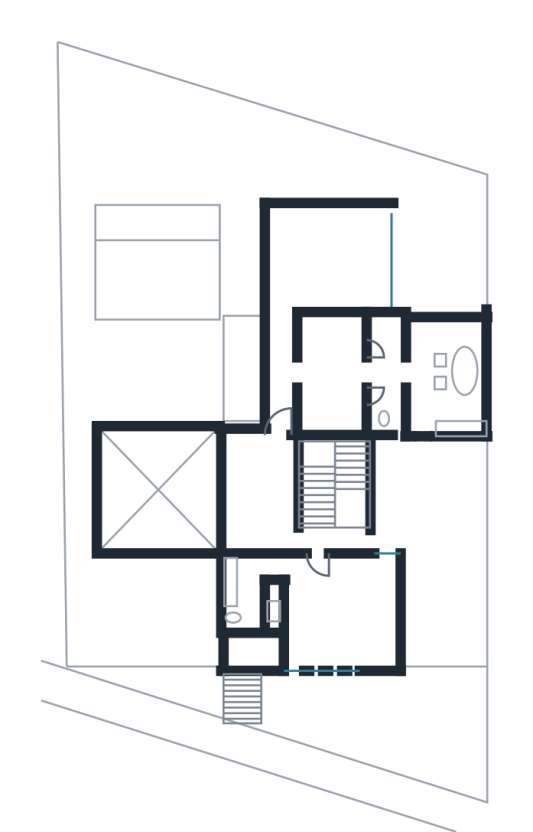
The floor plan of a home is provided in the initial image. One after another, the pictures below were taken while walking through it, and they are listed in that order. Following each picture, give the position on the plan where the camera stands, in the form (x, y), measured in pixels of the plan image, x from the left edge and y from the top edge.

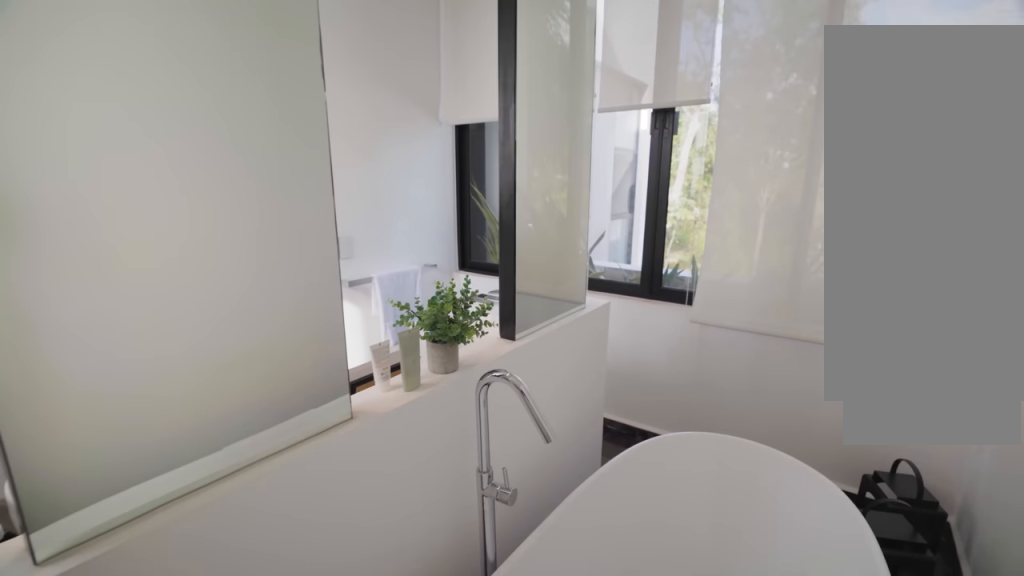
(469, 390)
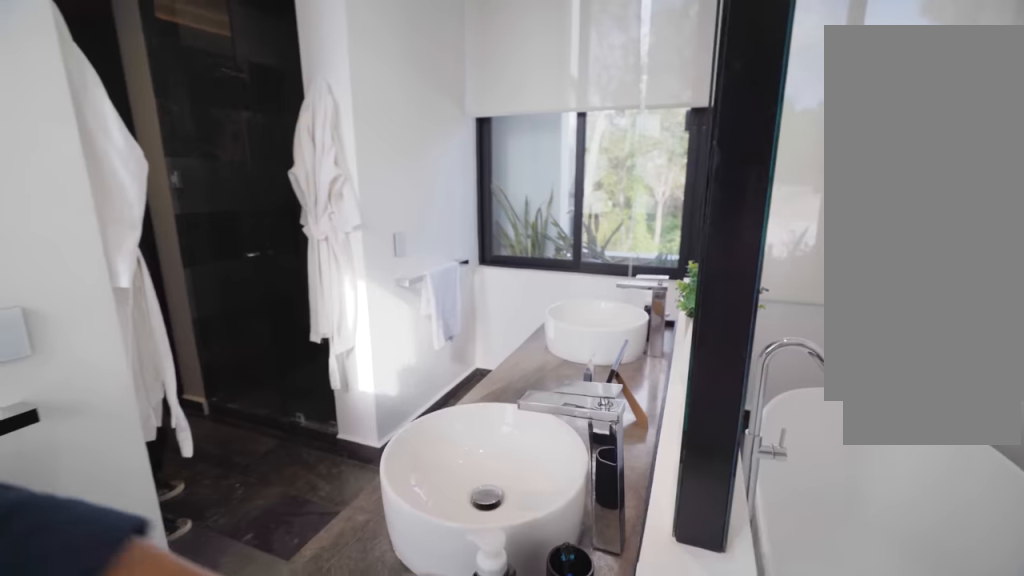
(436, 418)
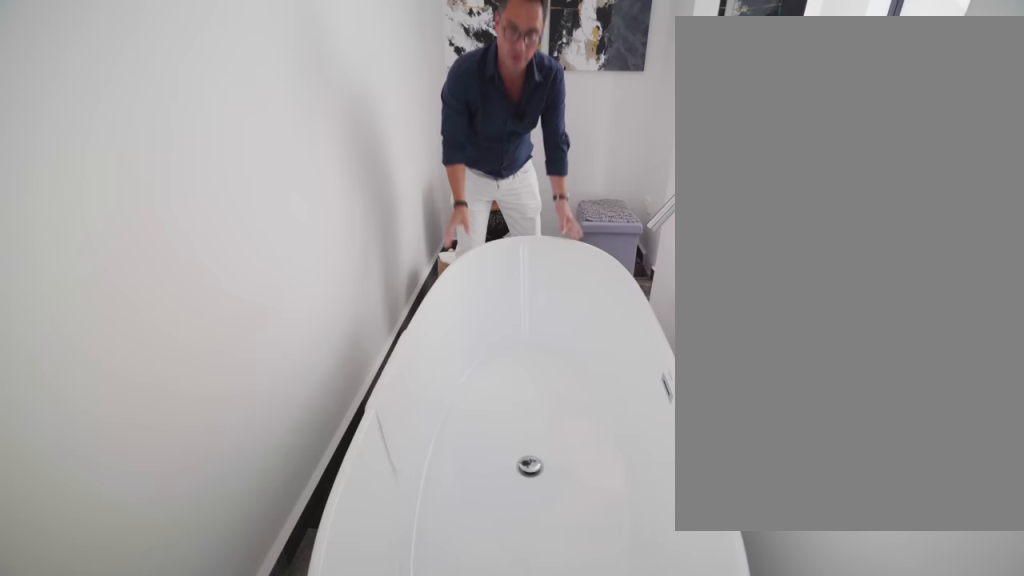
(458, 340)
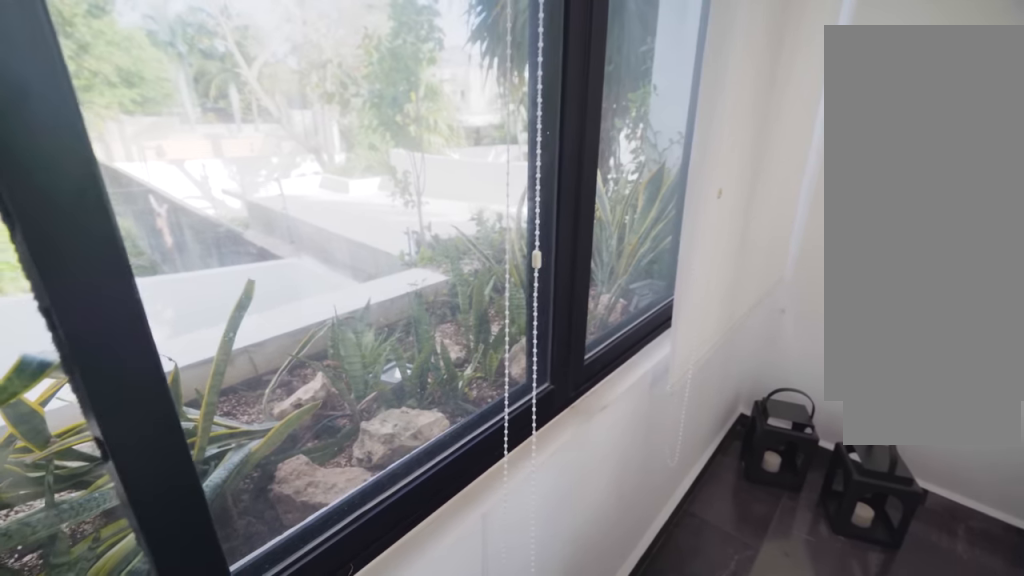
(421, 340)
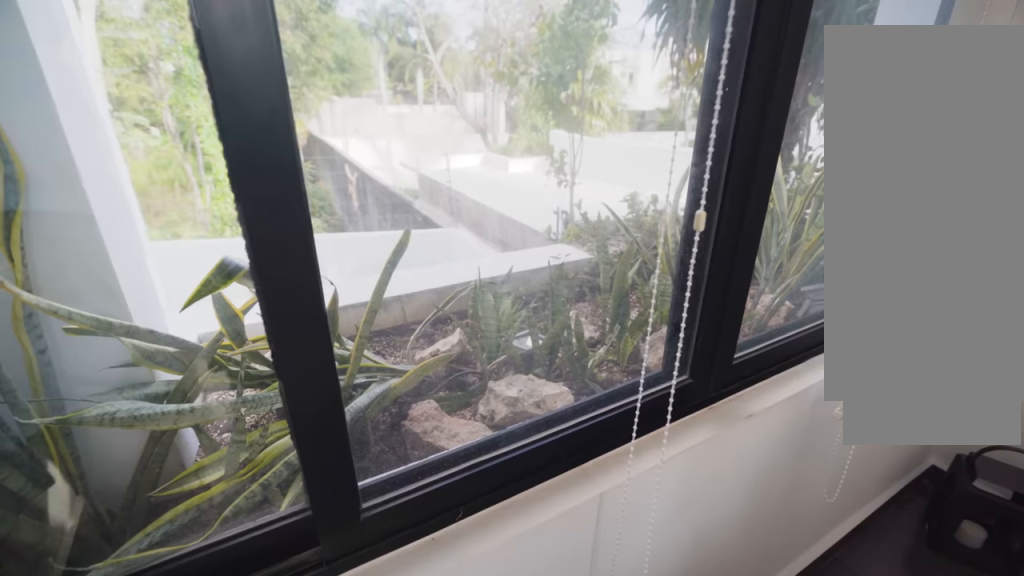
(422, 339)
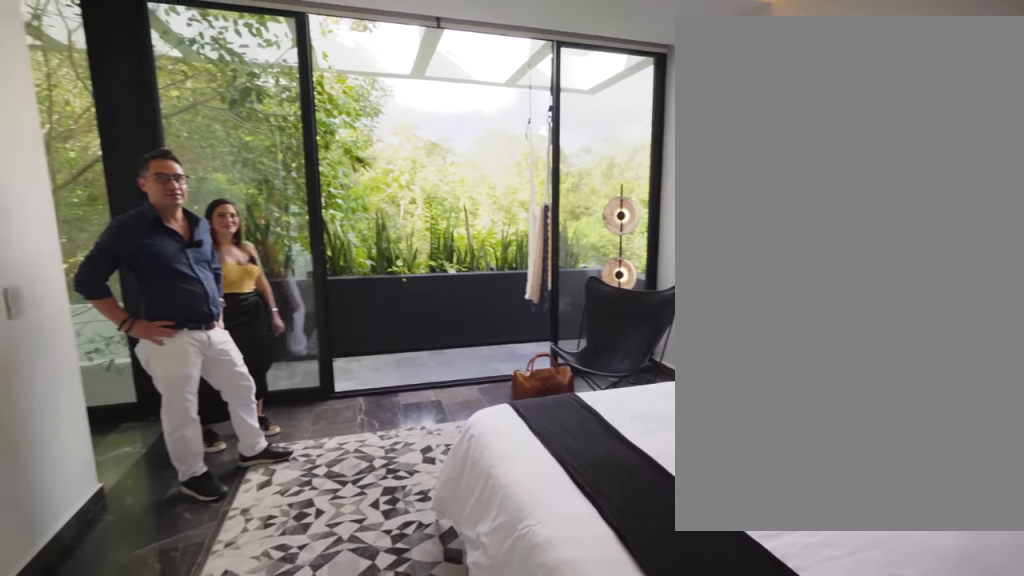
(367, 279)
